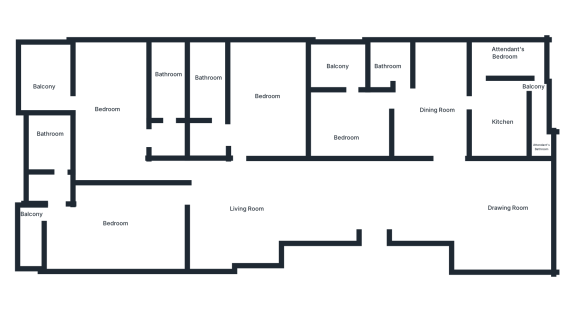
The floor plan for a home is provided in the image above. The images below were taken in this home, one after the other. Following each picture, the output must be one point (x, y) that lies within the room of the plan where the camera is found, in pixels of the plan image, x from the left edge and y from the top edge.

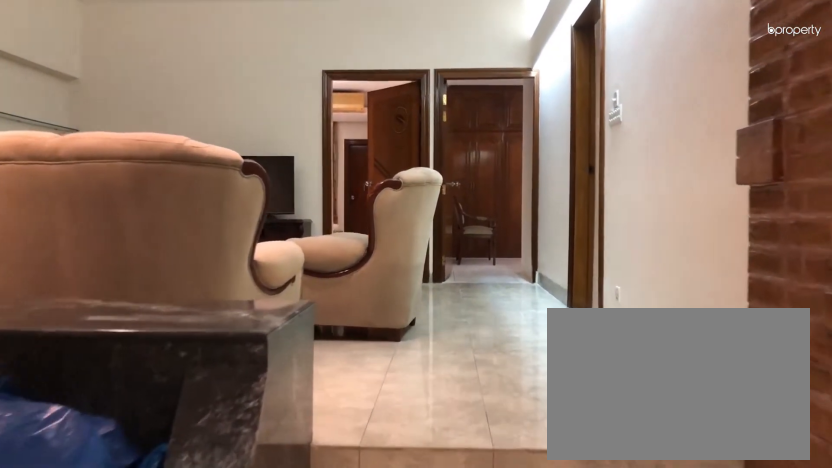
(319, 175)
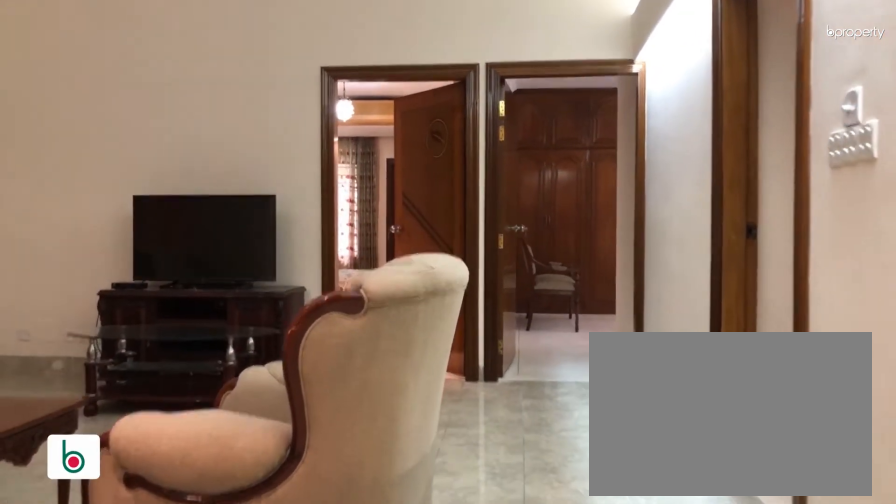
(241, 217)
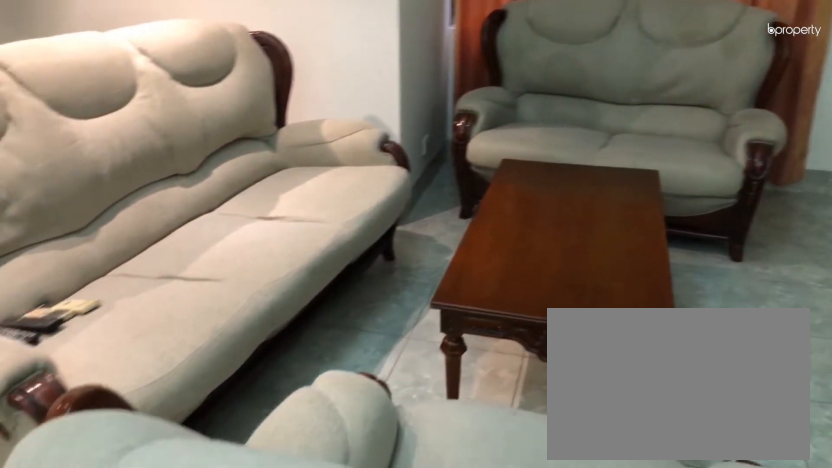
(239, 213)
